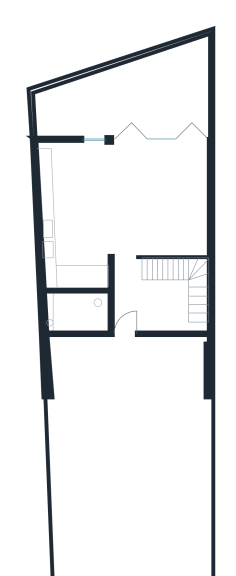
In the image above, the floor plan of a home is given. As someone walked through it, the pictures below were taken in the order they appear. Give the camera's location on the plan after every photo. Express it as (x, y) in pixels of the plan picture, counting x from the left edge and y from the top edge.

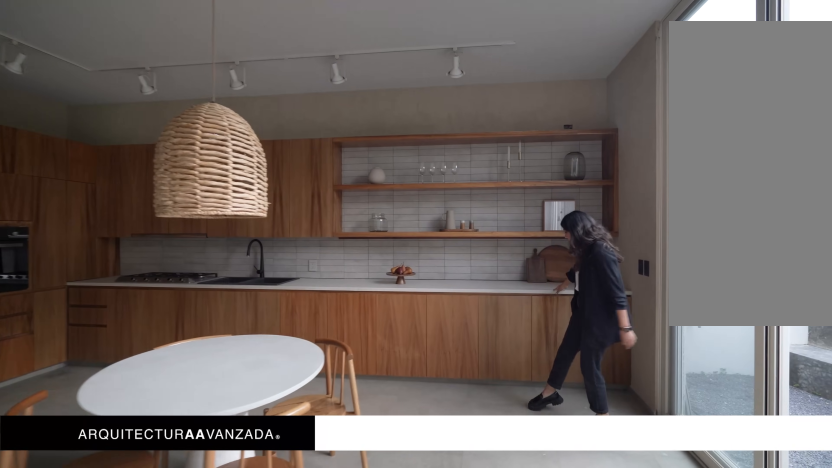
(124, 163)
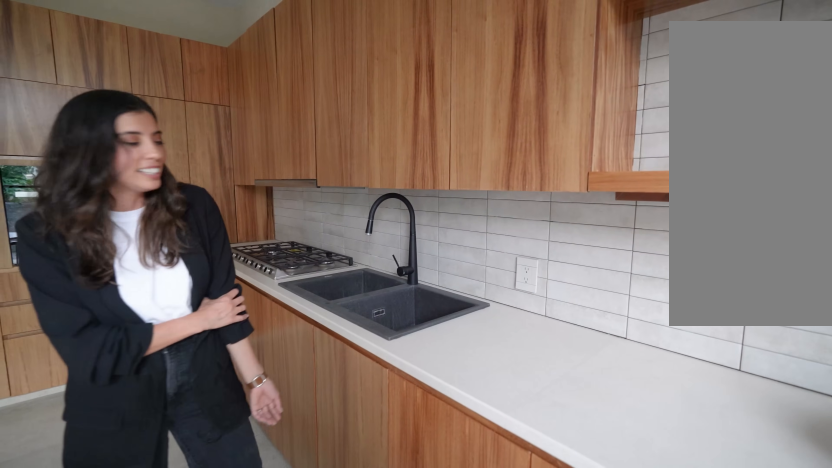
(71, 194)
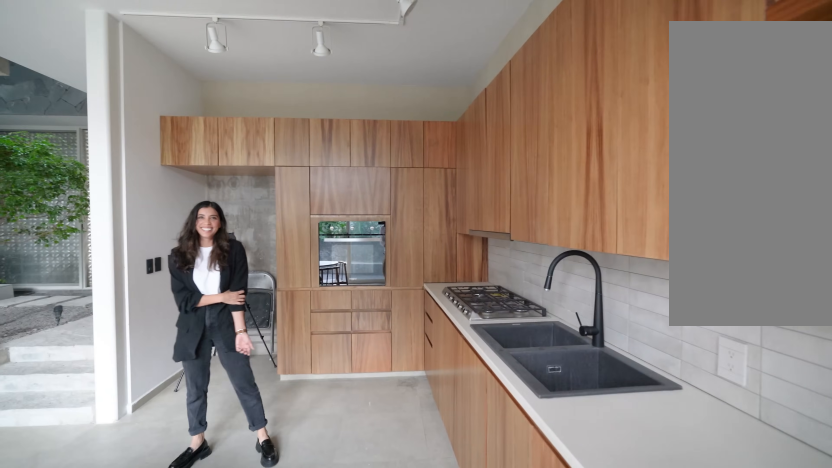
(64, 213)
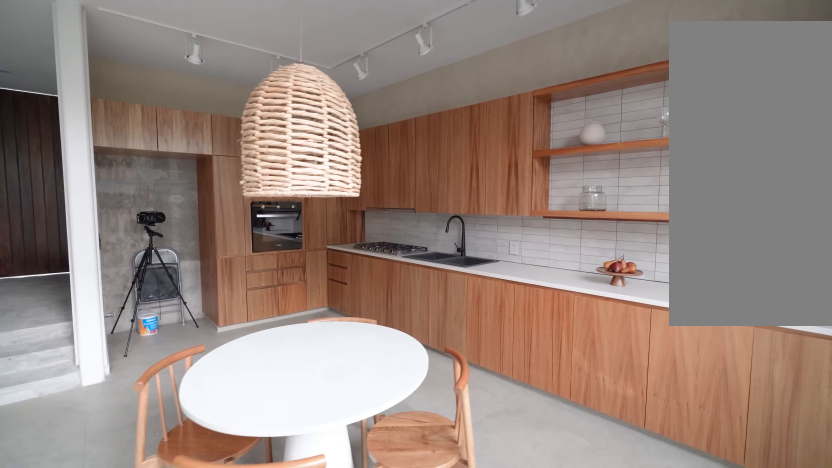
(89, 165)
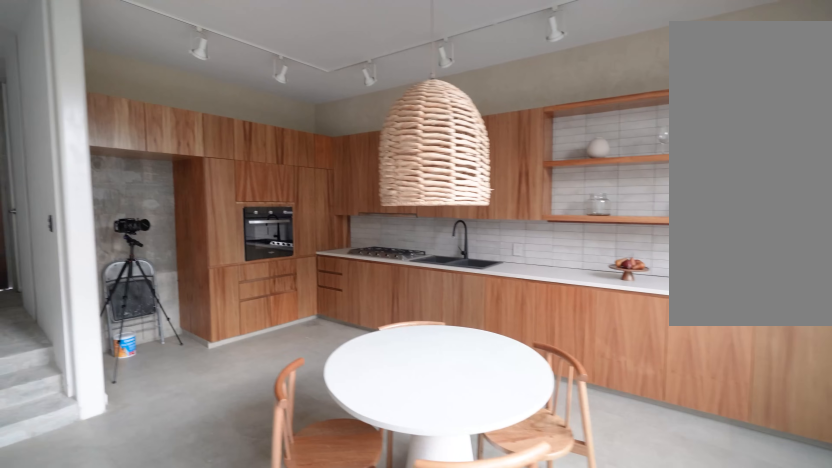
(102, 164)
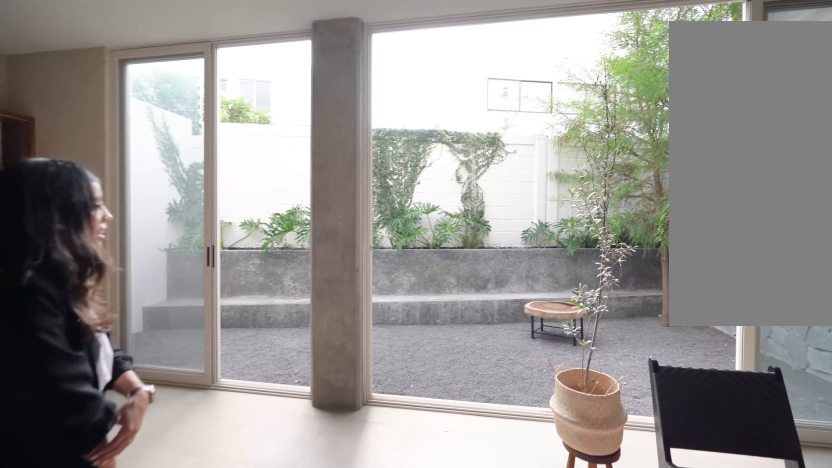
(130, 183)
